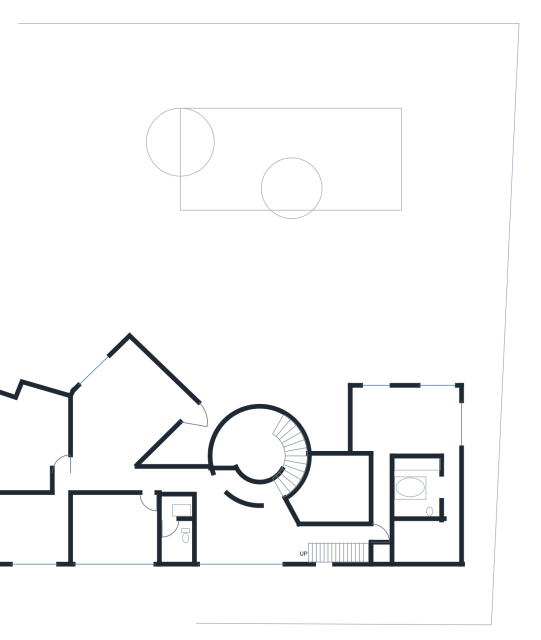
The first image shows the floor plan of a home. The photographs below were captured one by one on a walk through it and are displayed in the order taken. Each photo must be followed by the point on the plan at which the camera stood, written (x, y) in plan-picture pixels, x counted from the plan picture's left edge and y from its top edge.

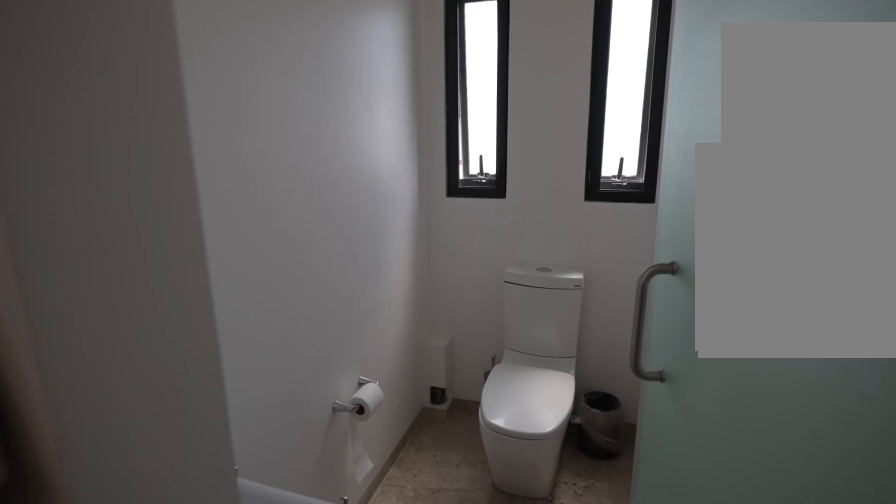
(435, 490)
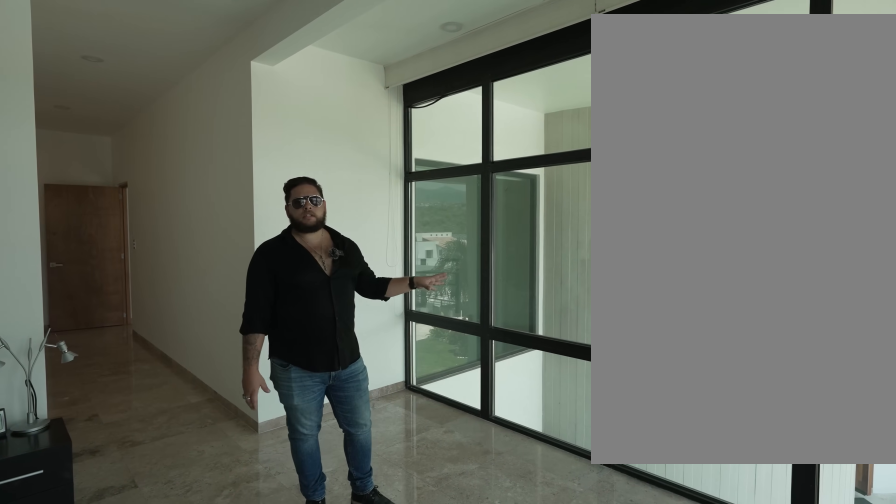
(396, 400)
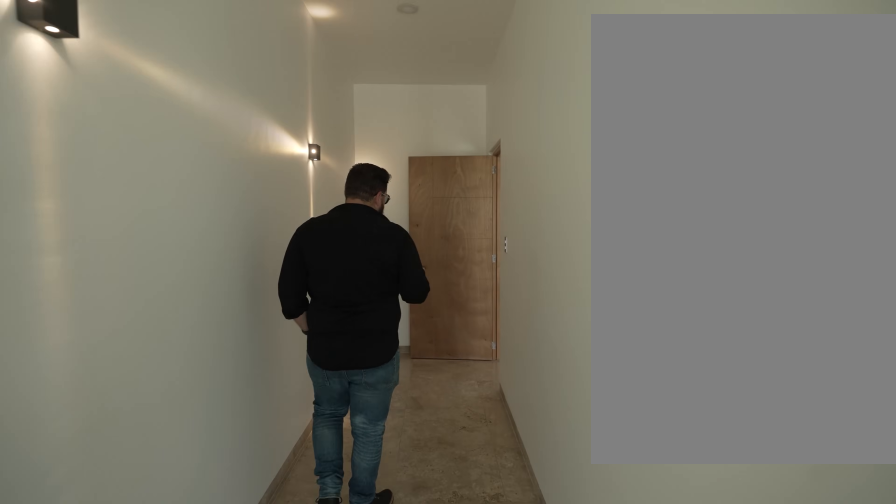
(373, 450)
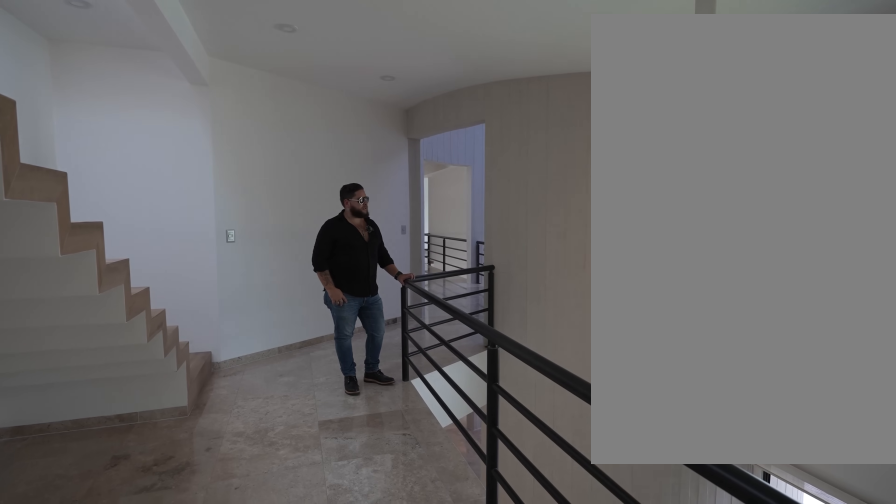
(350, 531)
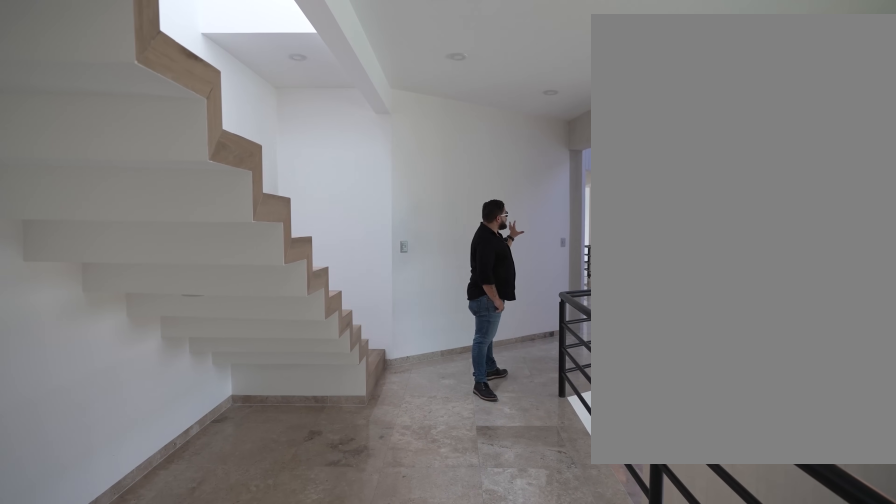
(350, 531)
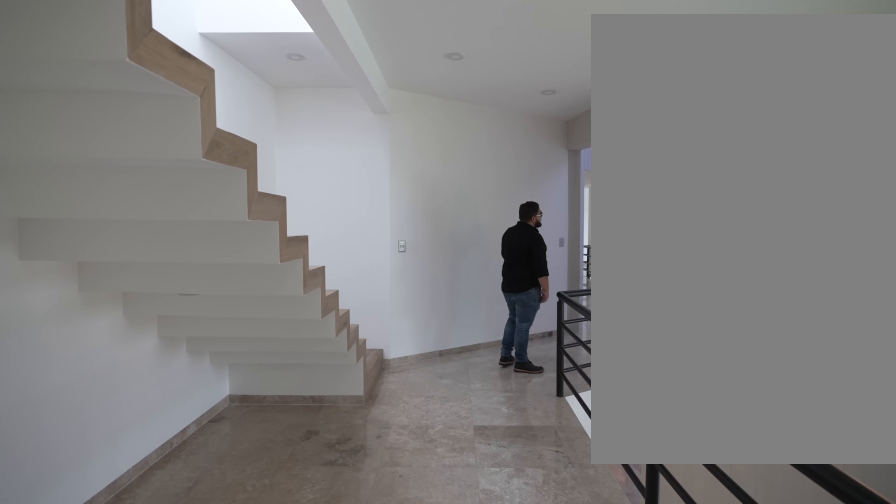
(350, 531)
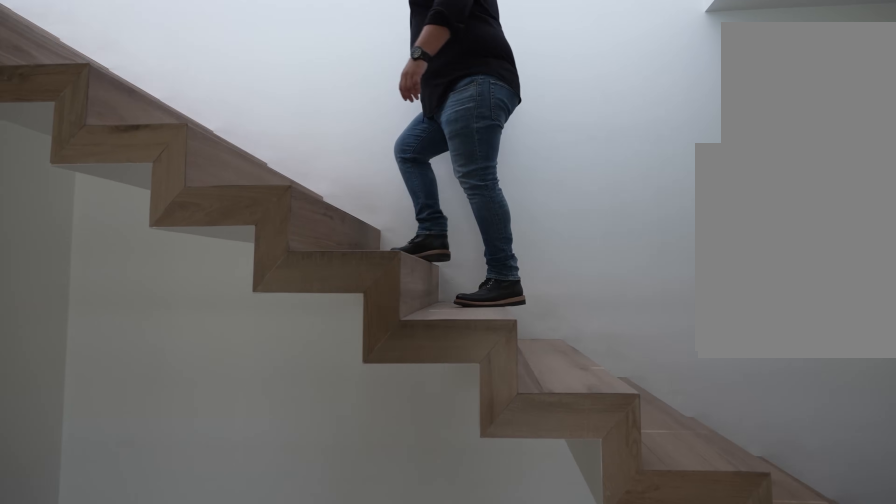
(332, 532)
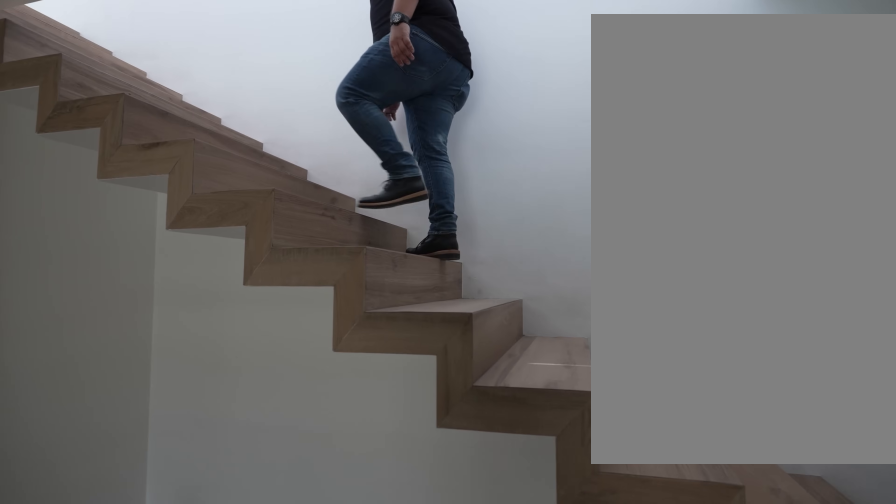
(328, 532)
